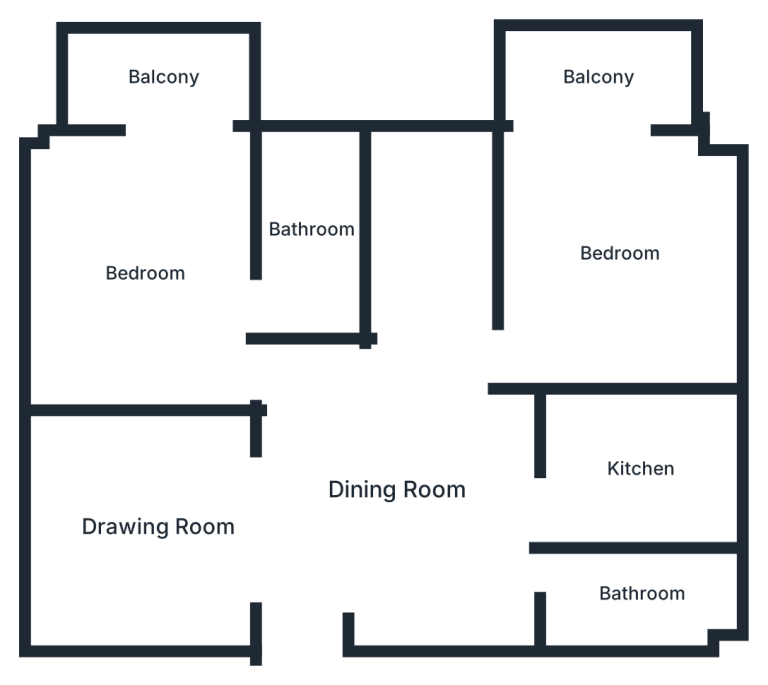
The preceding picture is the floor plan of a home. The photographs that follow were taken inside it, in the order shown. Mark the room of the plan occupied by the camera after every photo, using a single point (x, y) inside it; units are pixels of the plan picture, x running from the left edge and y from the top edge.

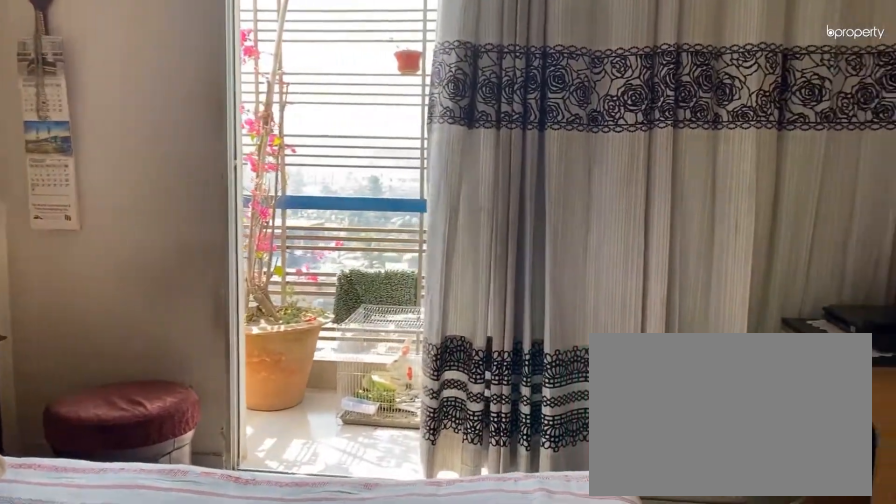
(144, 273)
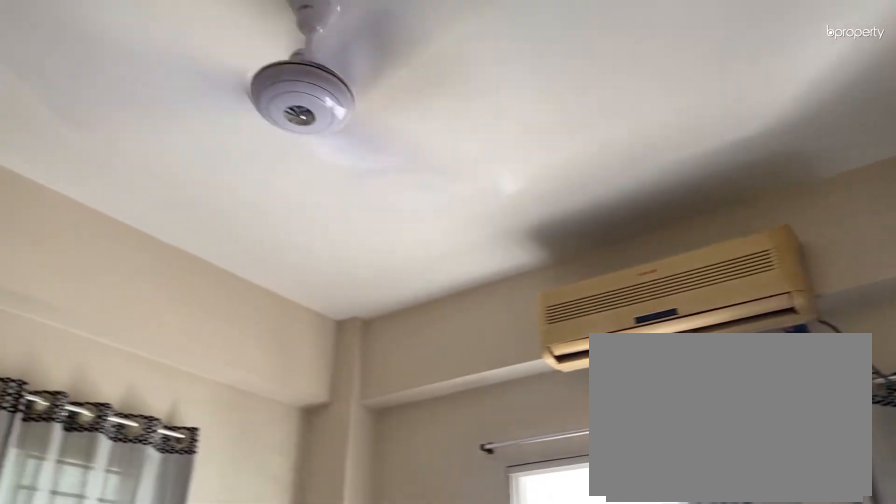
(145, 273)
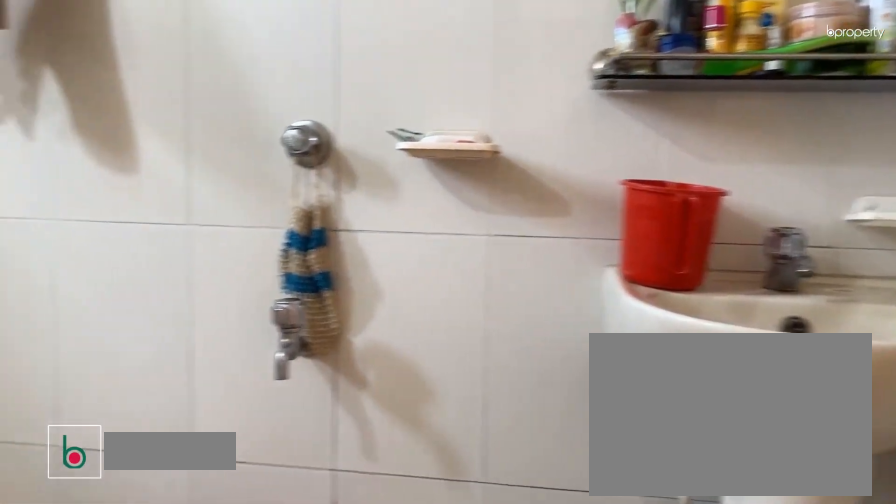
(310, 228)
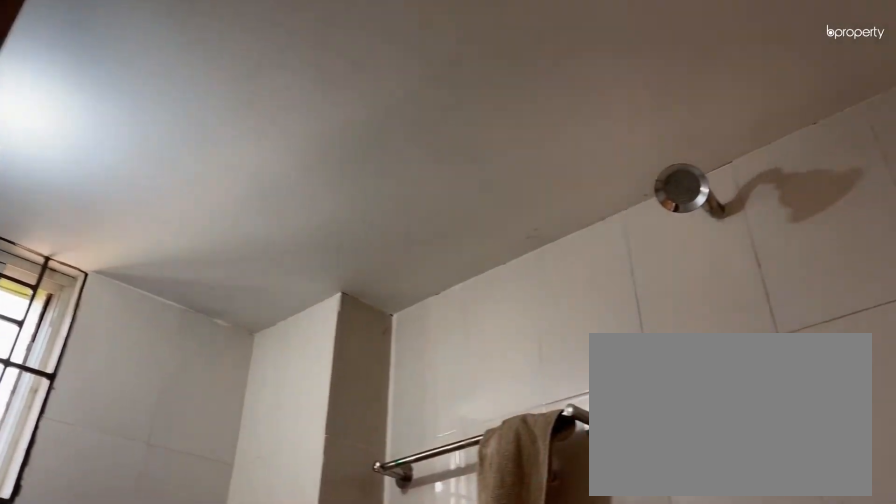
(310, 228)
